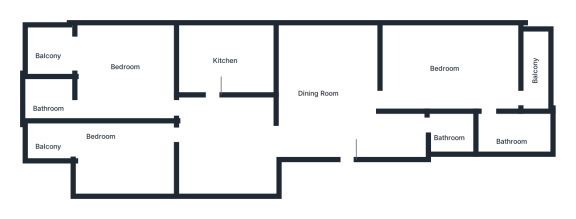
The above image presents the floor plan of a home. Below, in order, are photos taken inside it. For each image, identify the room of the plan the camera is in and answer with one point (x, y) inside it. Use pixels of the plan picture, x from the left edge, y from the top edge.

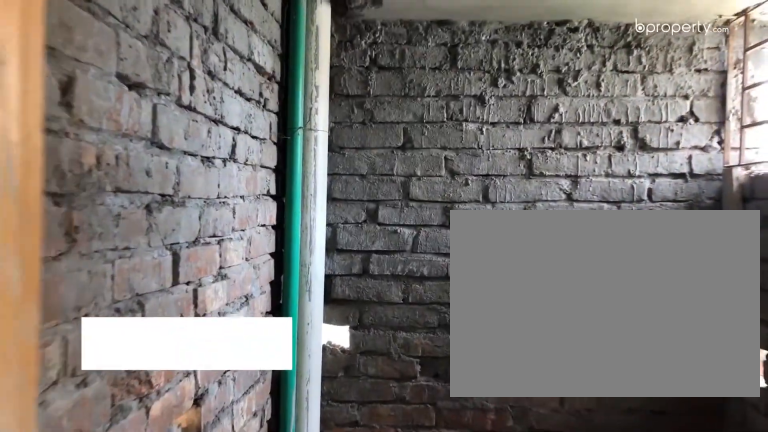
(60, 105)
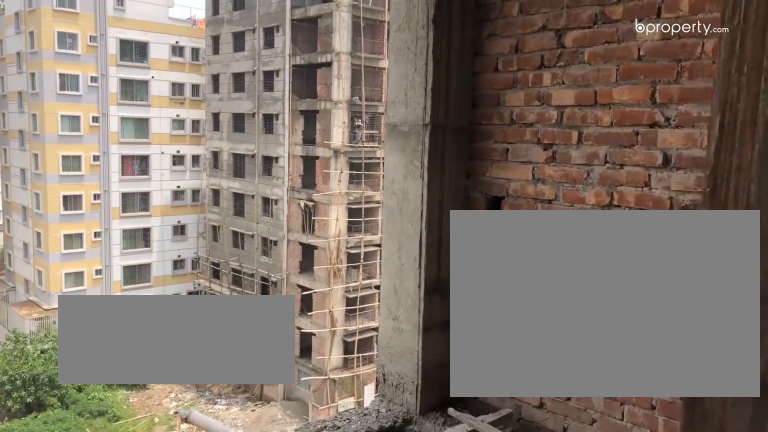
(215, 60)
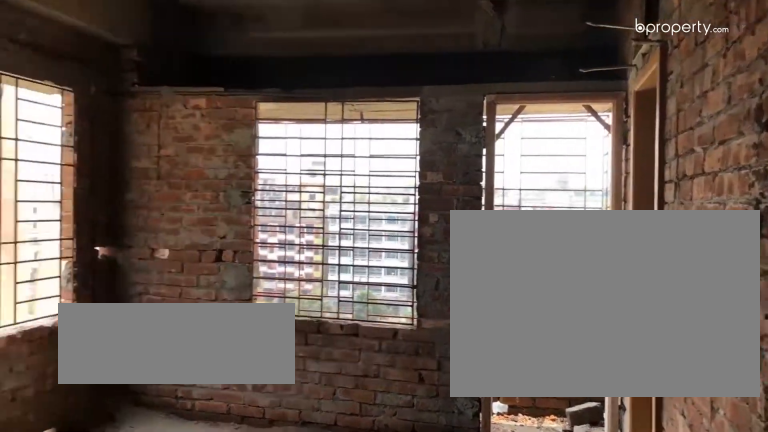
(447, 75)
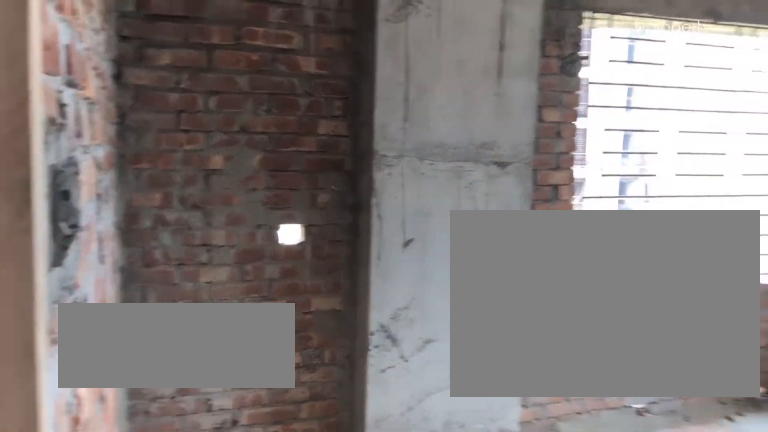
(447, 75)
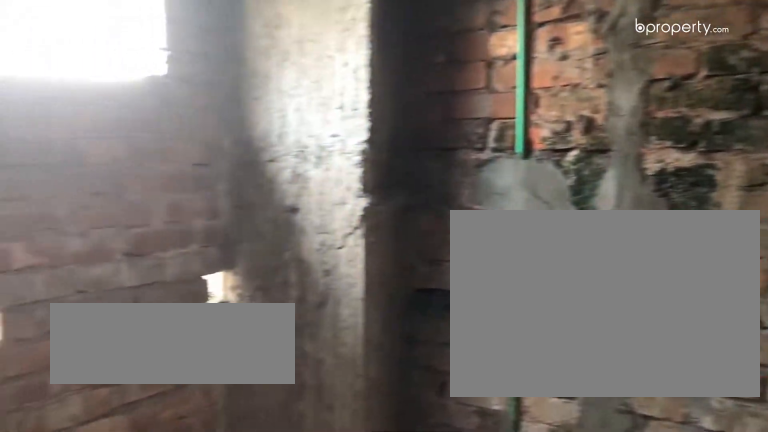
(499, 133)
